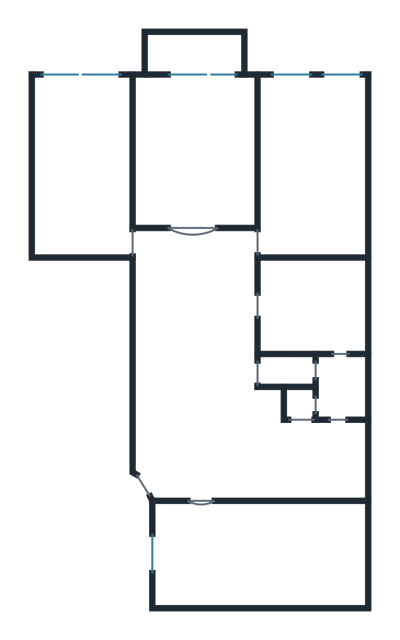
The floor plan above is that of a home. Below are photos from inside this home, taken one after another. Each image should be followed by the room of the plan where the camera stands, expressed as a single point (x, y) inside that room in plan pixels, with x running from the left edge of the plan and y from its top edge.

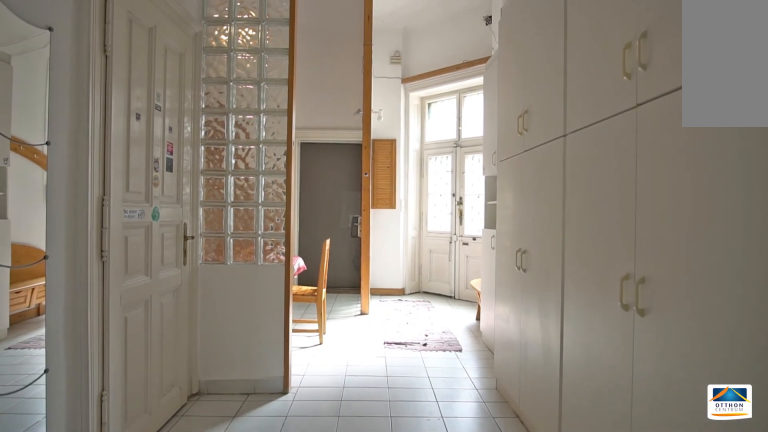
(200, 384)
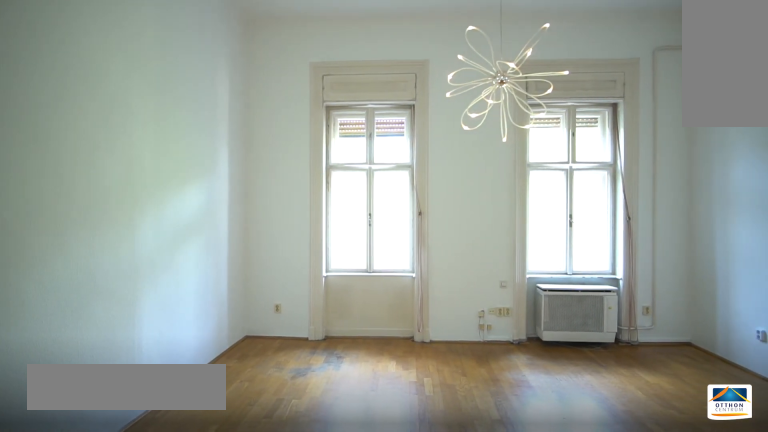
(87, 171)
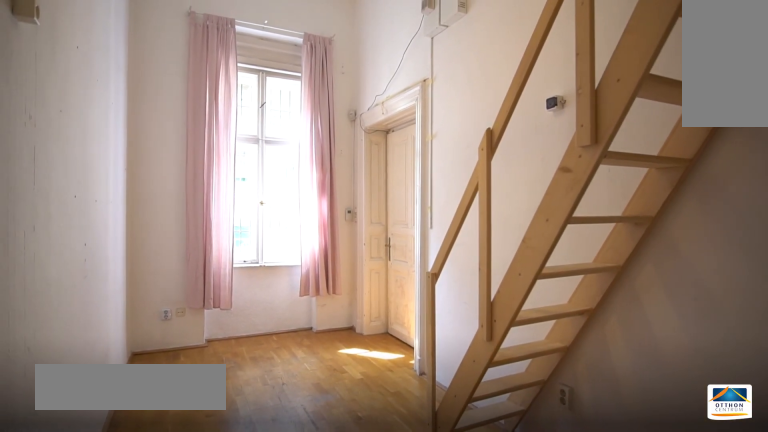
(248, 558)
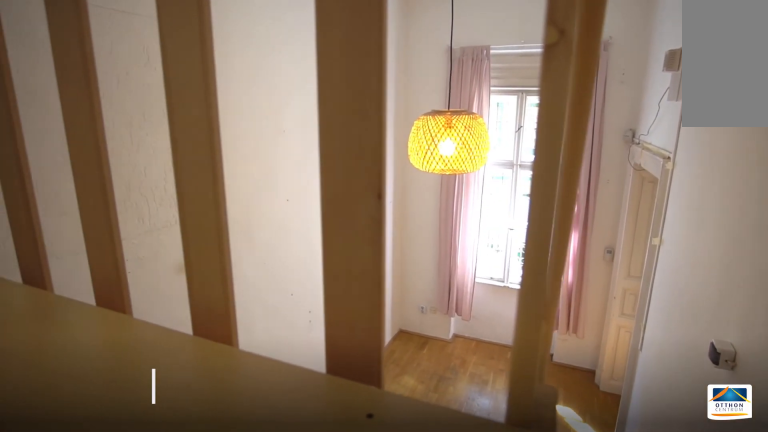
(338, 549)
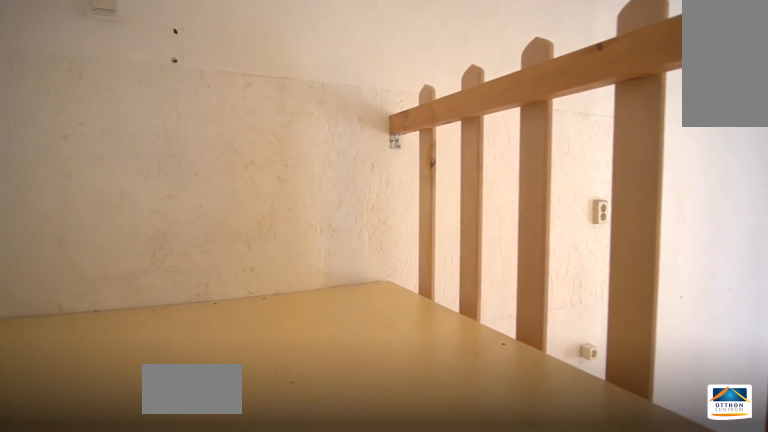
(338, 550)
